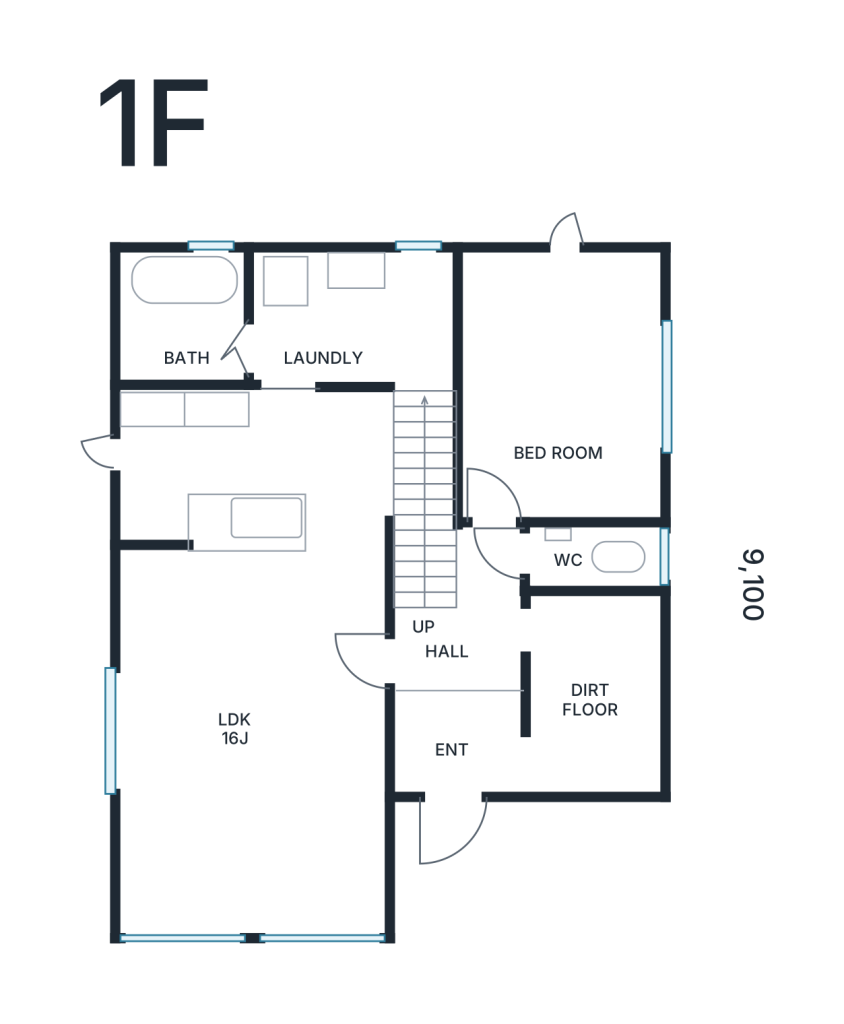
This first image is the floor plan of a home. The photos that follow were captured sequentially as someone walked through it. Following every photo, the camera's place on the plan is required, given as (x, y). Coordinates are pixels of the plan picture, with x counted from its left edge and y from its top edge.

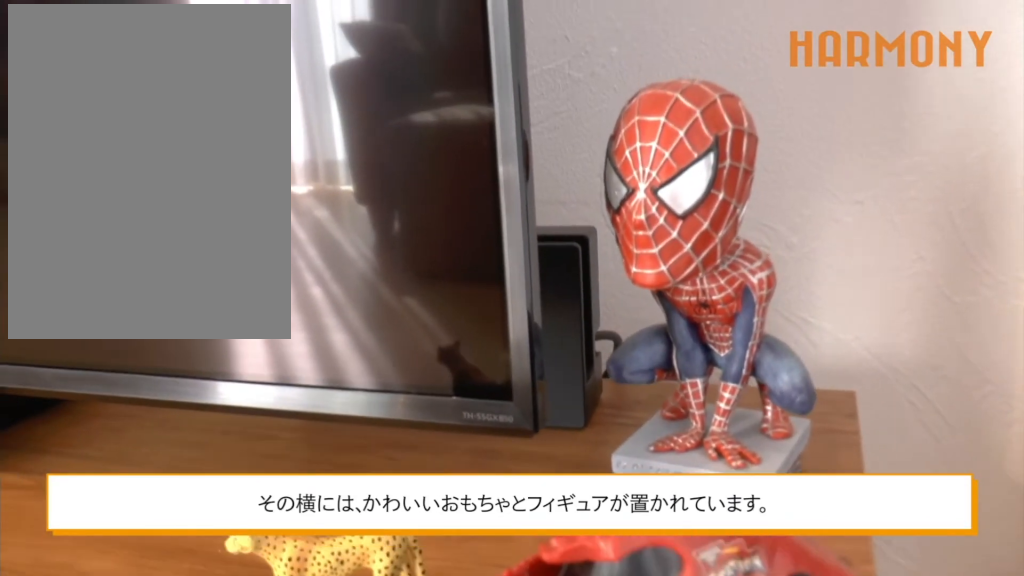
(223, 845)
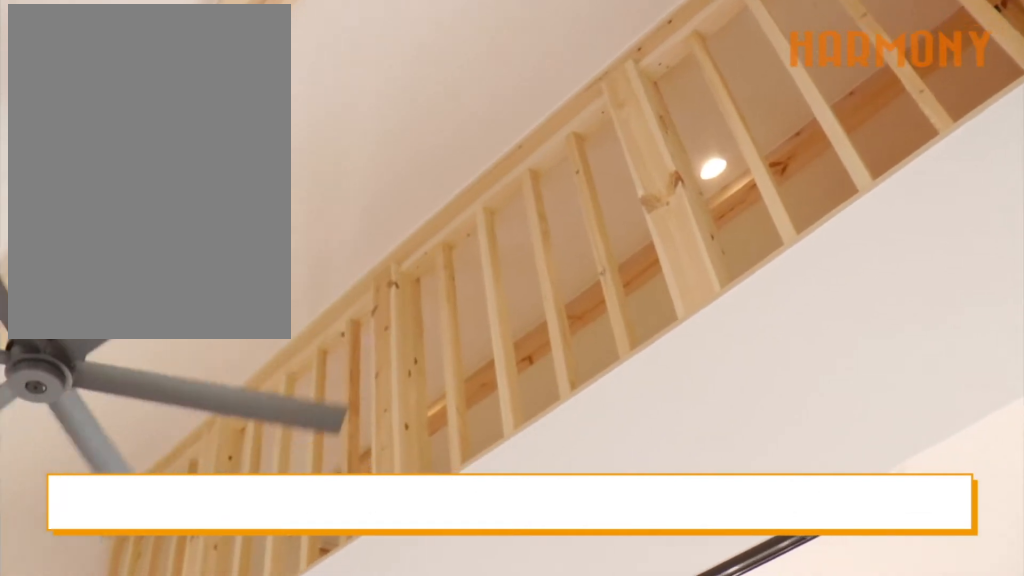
(223, 846)
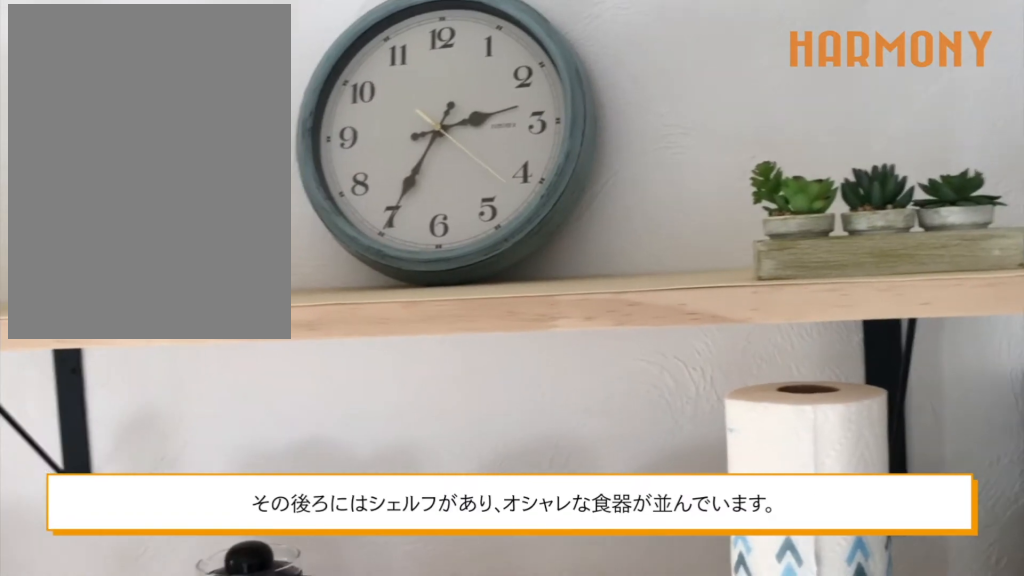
(232, 462)
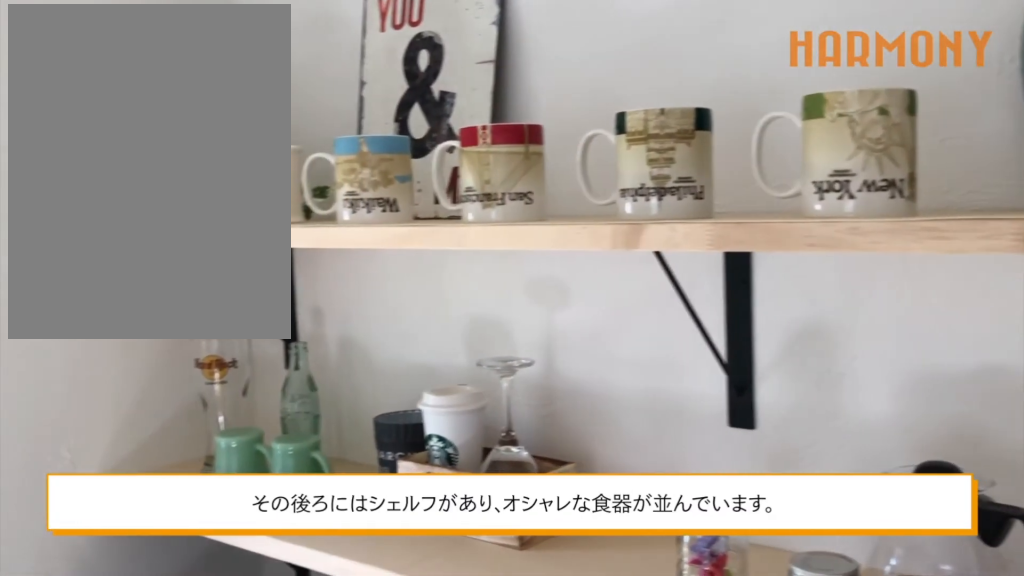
(232, 462)
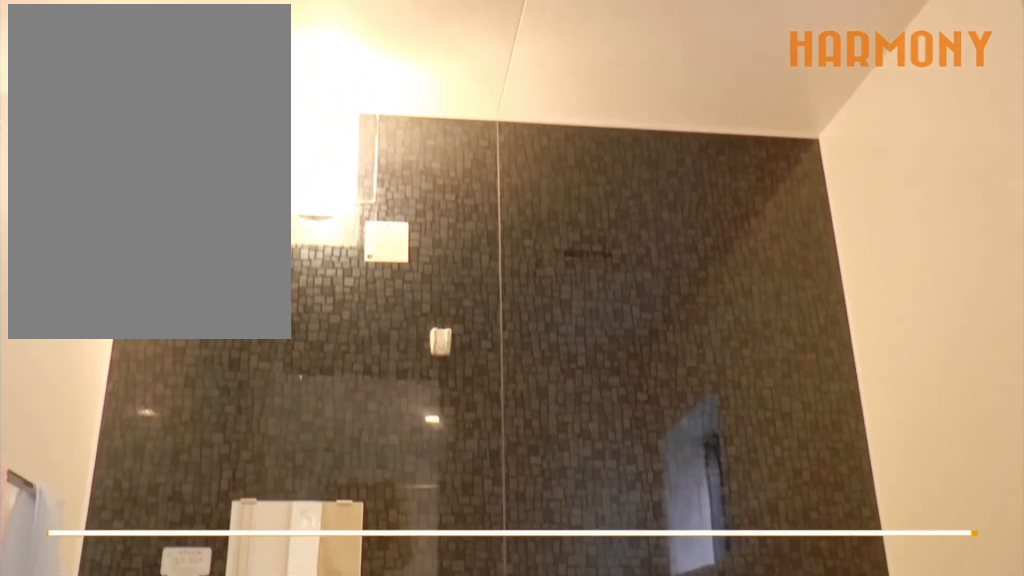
(219, 350)
